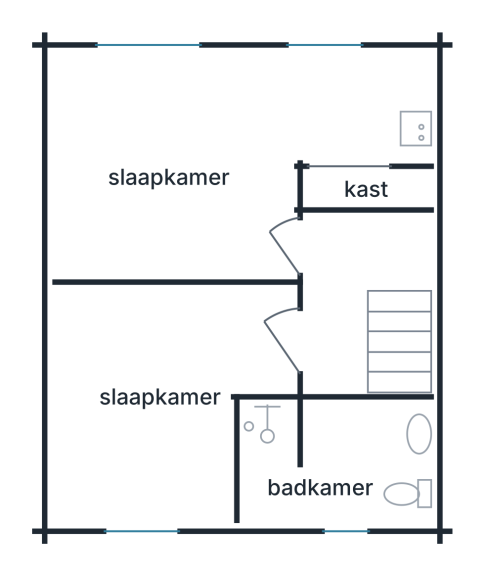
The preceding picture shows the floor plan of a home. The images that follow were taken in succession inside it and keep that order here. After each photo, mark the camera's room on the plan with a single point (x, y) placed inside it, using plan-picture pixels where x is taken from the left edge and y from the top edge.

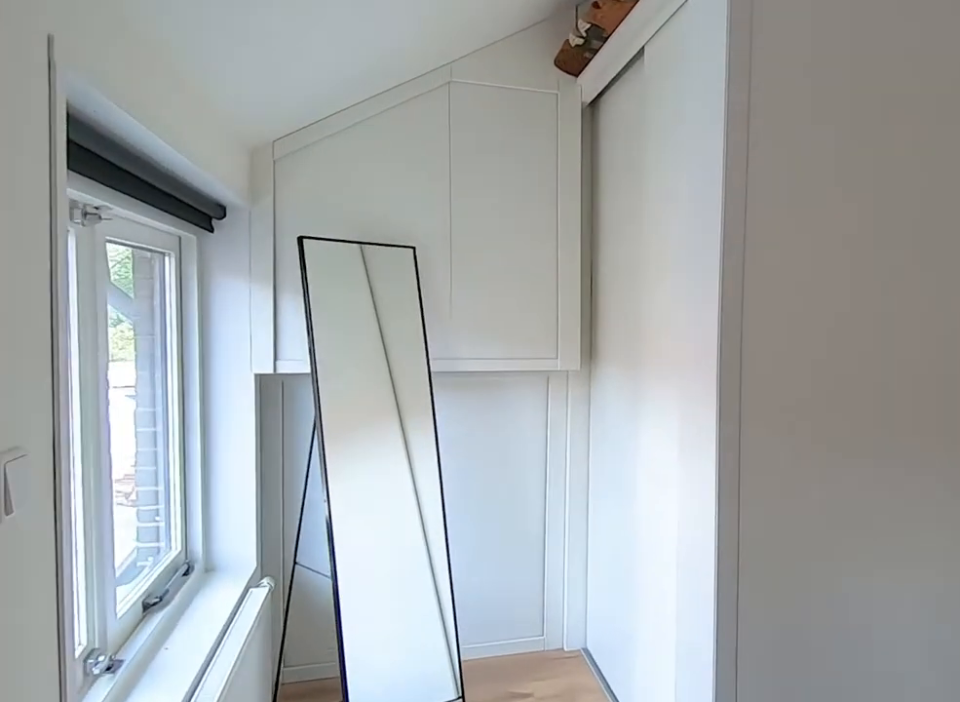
(212, 155)
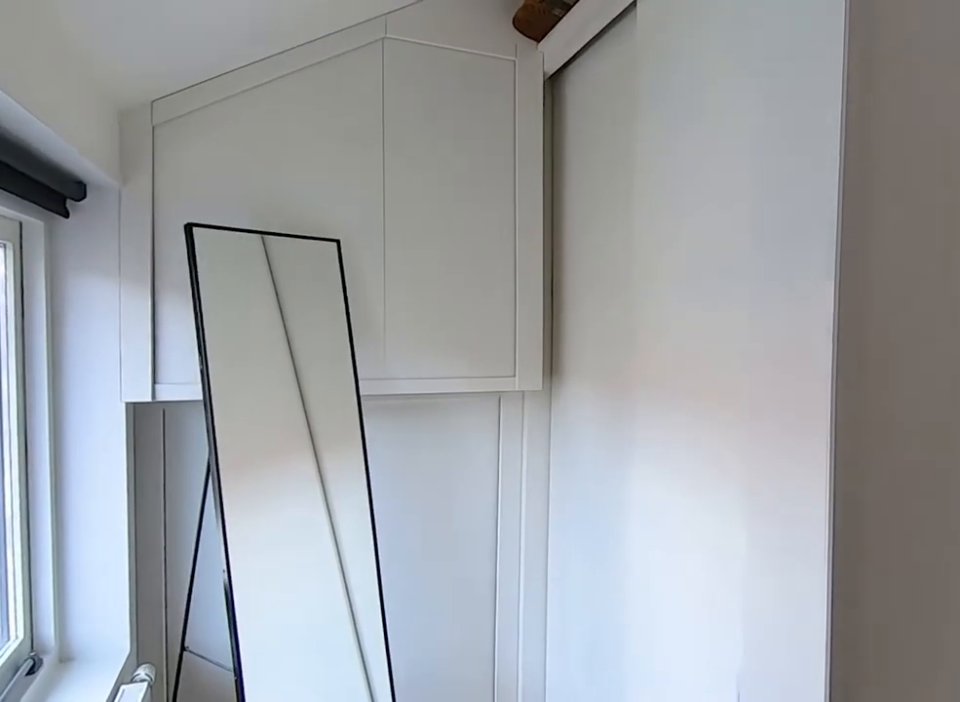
(212, 155)
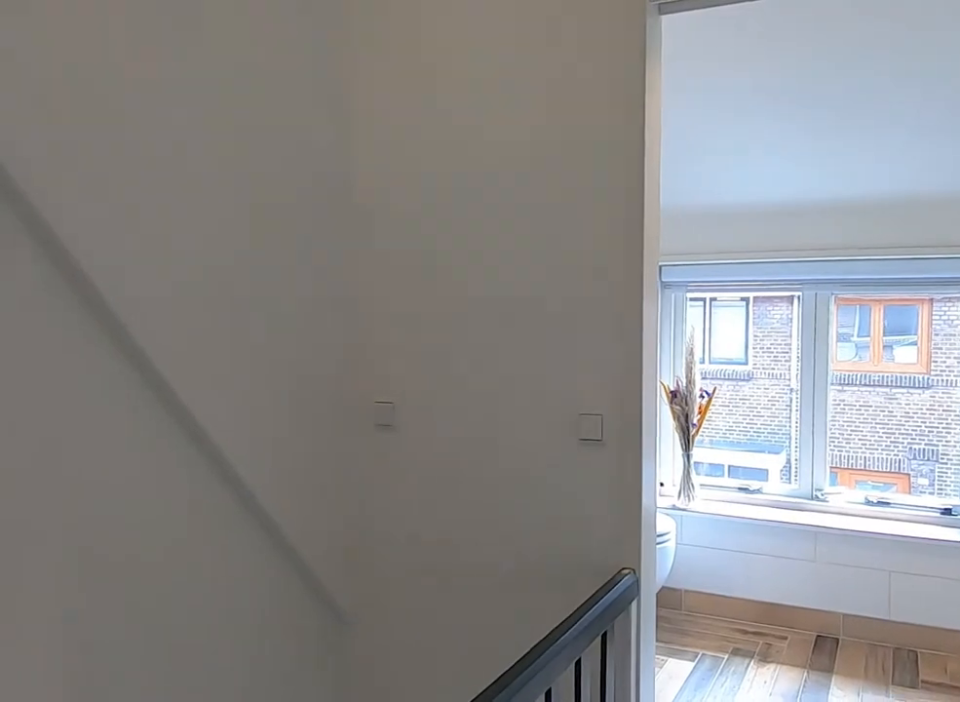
(353, 289)
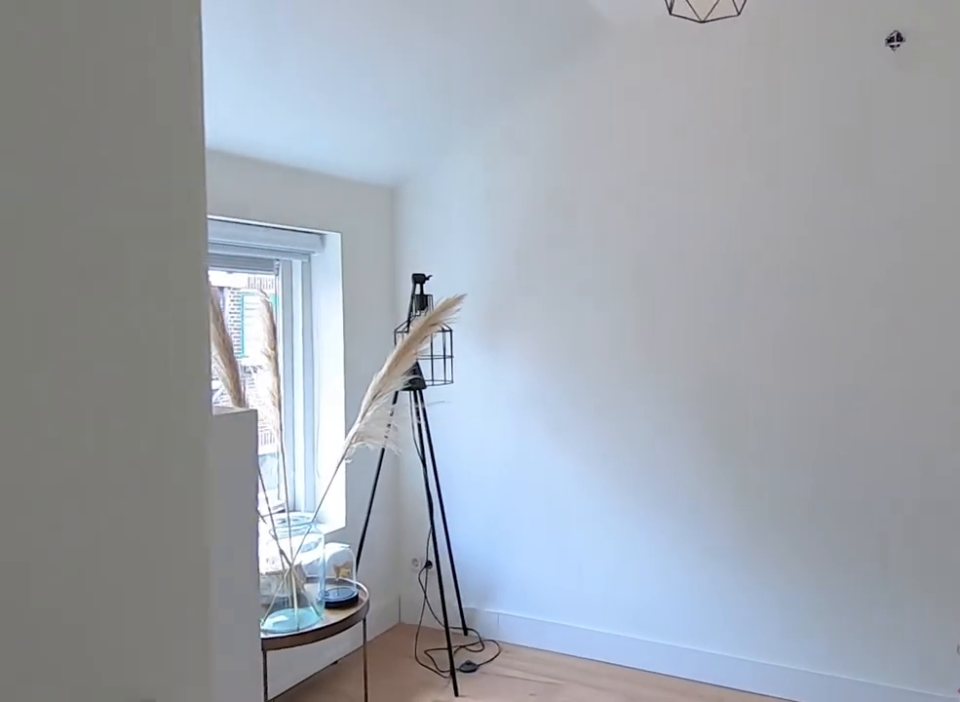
(58, 357)
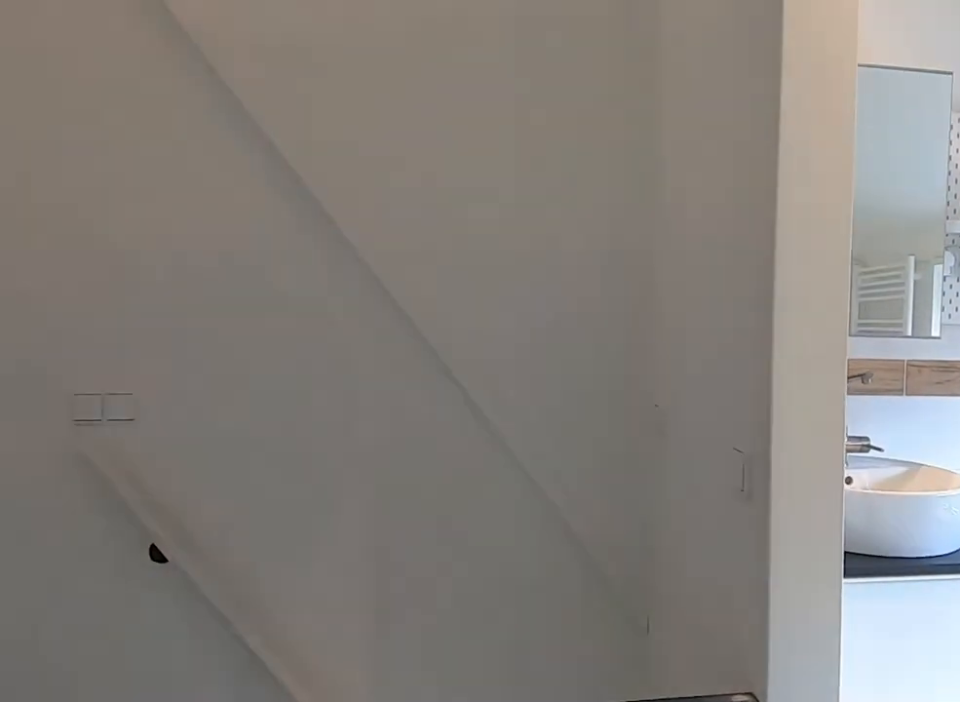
(353, 289)
